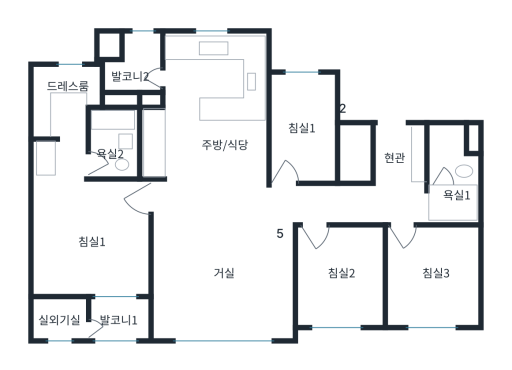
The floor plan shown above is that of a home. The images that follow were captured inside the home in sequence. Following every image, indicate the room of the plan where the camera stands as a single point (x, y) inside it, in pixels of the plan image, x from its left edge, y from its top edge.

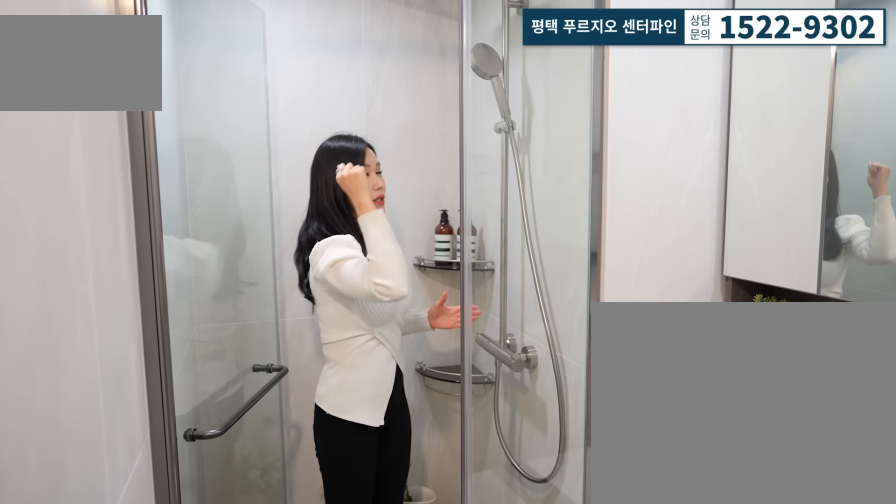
(463, 203)
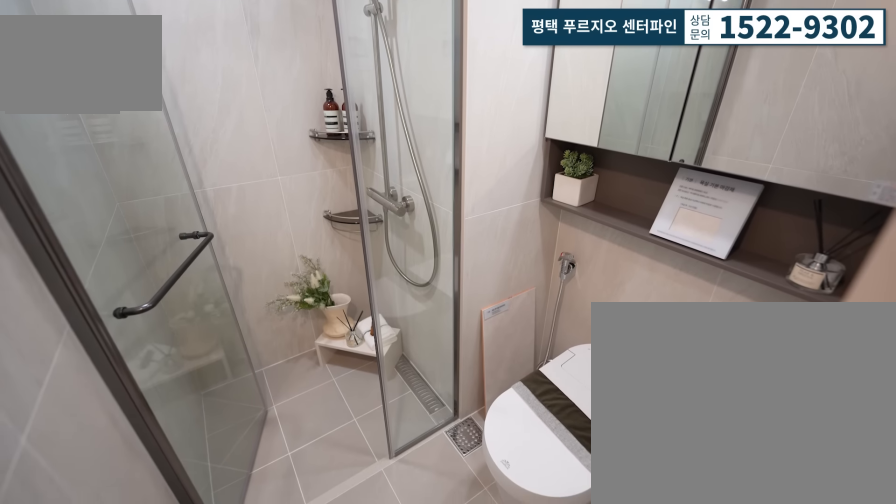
(445, 190)
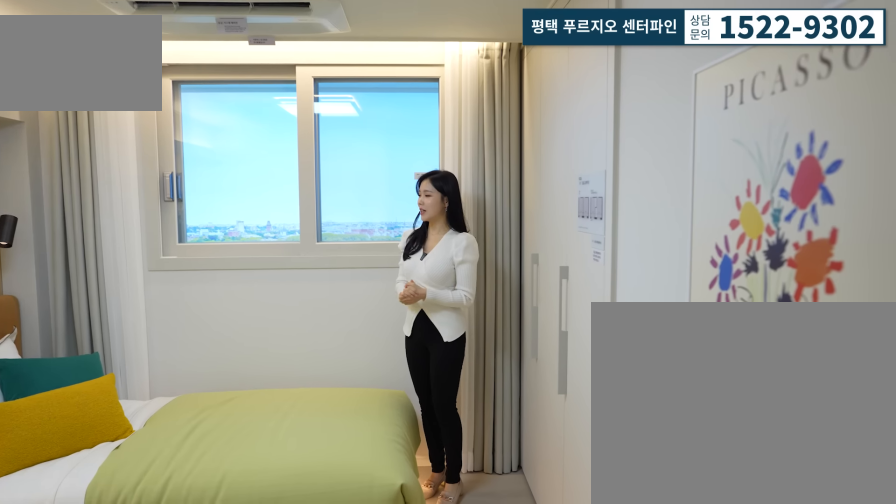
(434, 278)
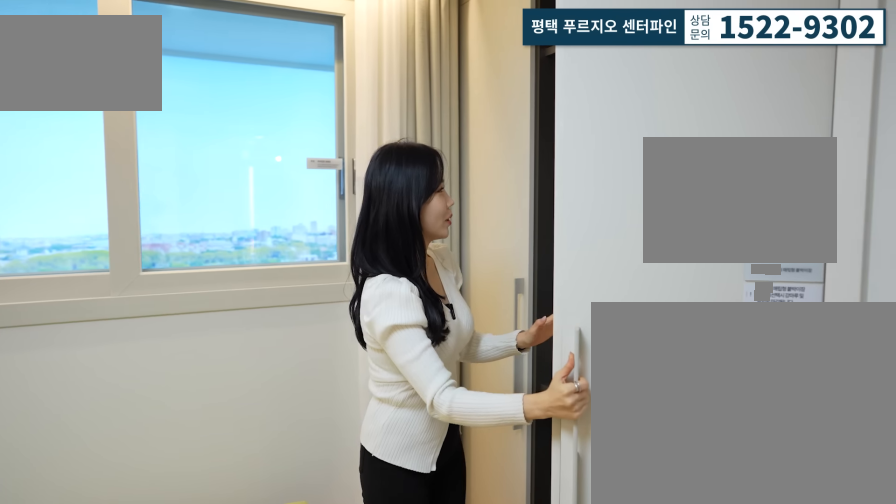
(434, 278)
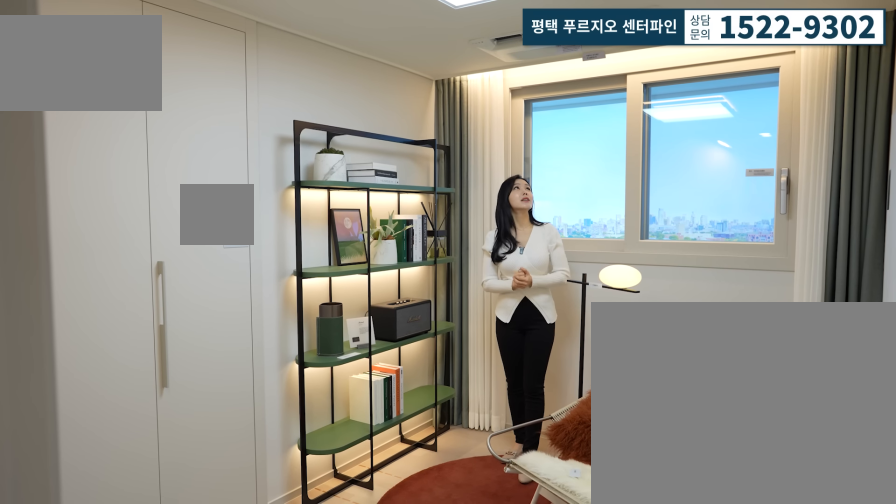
(343, 288)
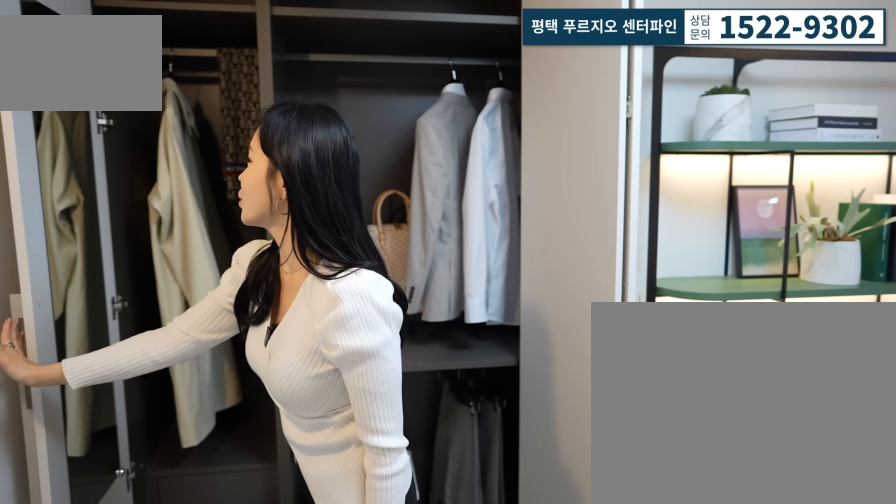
(343, 288)
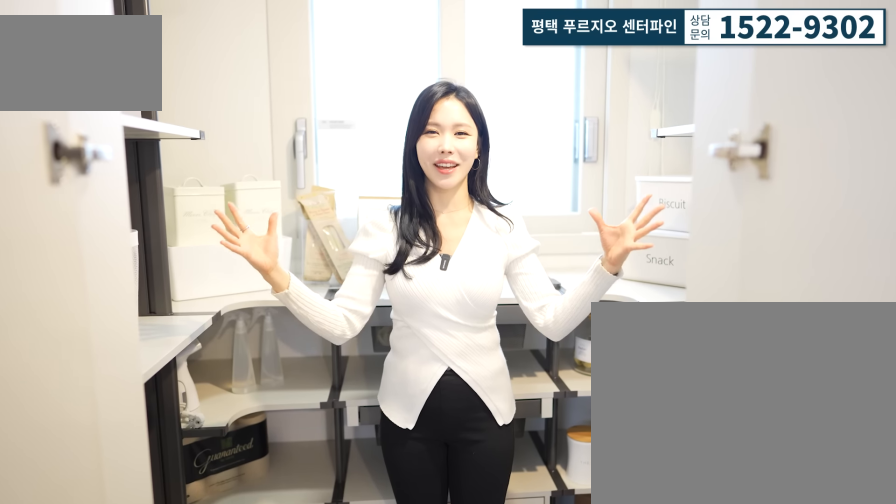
(301, 143)
